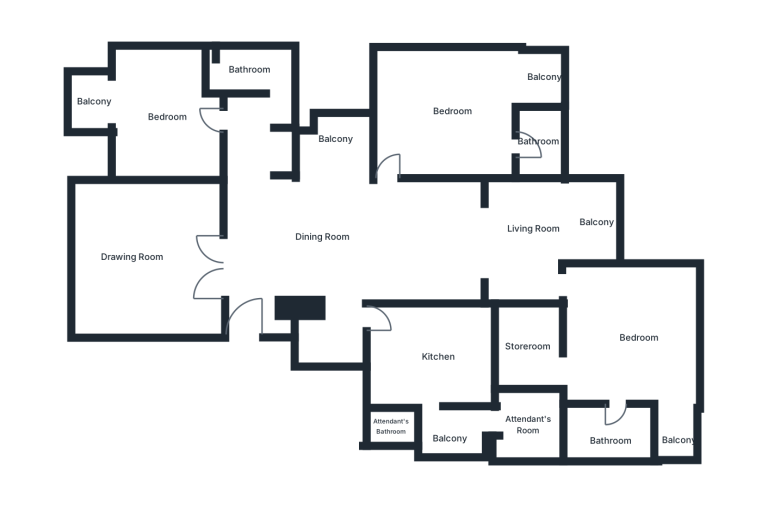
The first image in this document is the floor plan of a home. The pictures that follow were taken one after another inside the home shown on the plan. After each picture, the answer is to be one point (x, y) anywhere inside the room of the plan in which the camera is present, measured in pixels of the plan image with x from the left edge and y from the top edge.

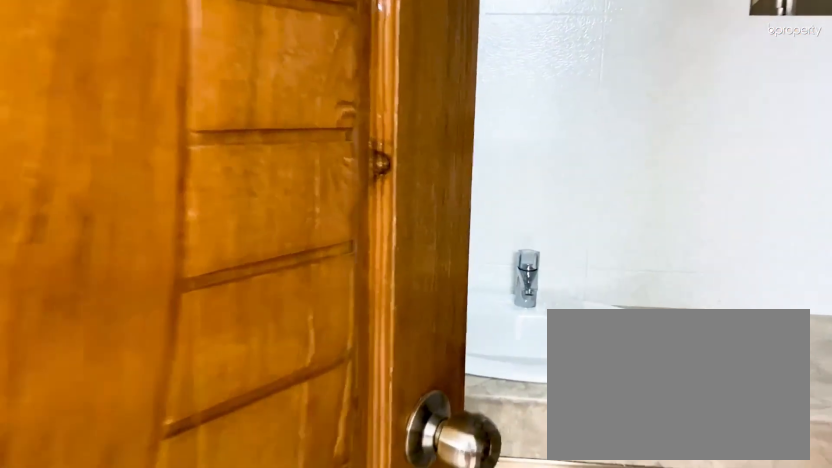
(598, 436)
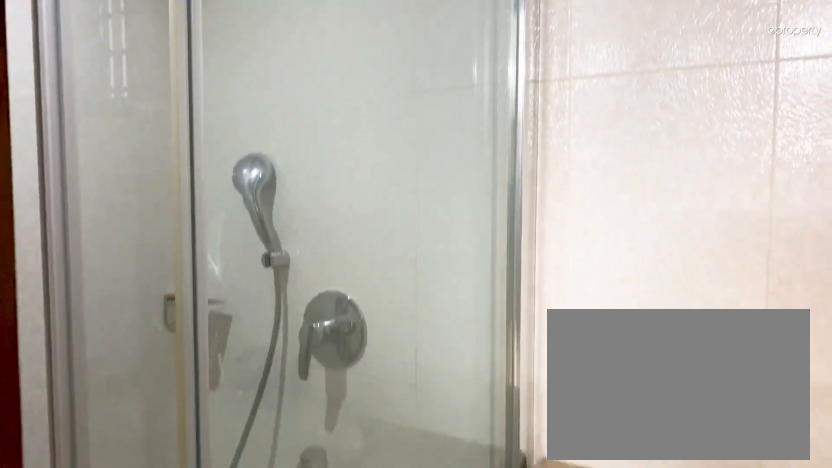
(597, 439)
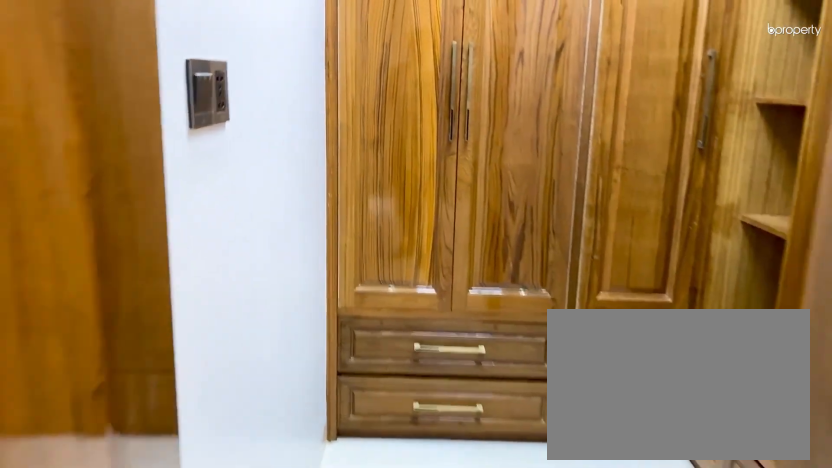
(552, 368)
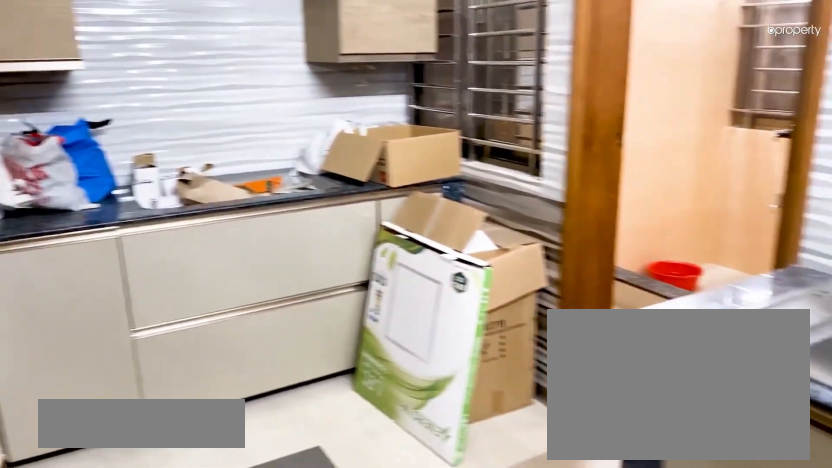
(432, 361)
